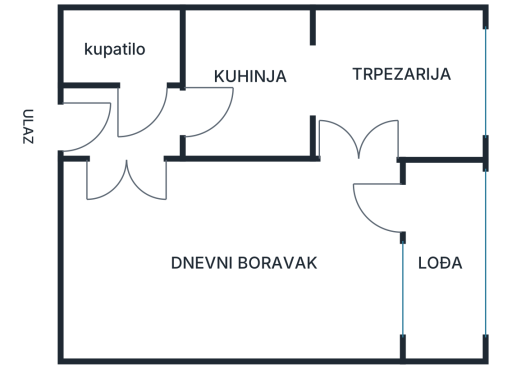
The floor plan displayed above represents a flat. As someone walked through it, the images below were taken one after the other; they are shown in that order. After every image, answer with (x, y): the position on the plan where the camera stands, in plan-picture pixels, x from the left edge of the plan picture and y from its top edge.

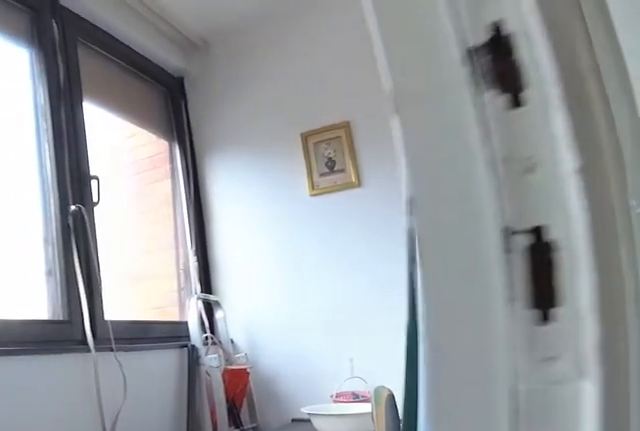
(418, 206)
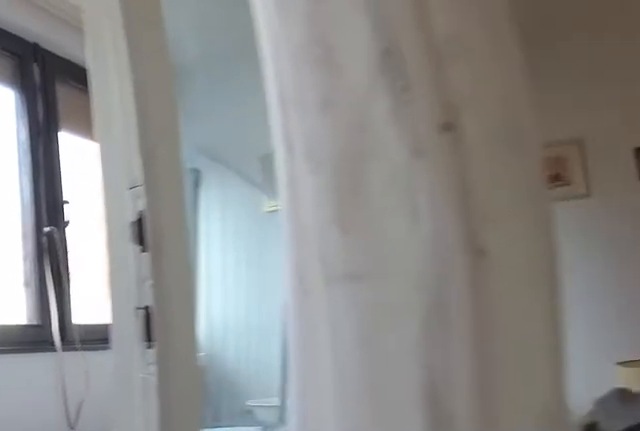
(389, 203)
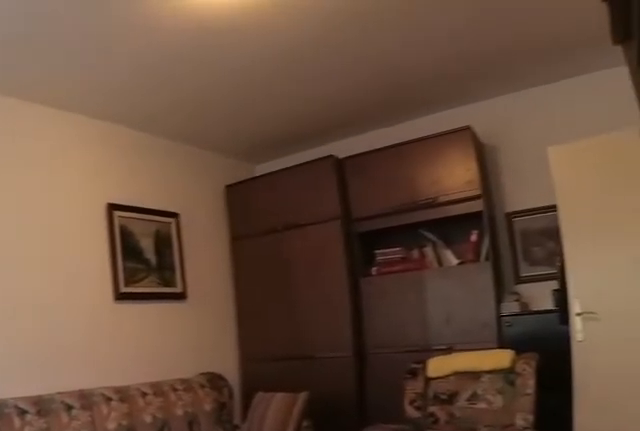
(394, 186)
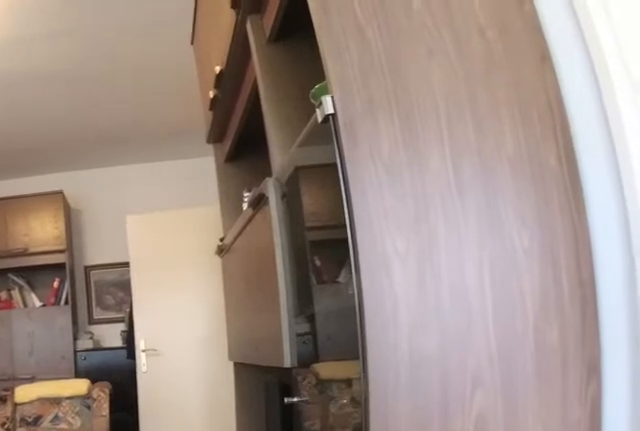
(393, 194)
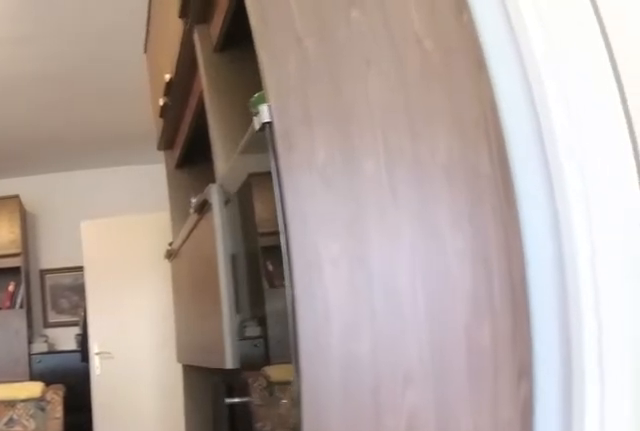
(391, 192)
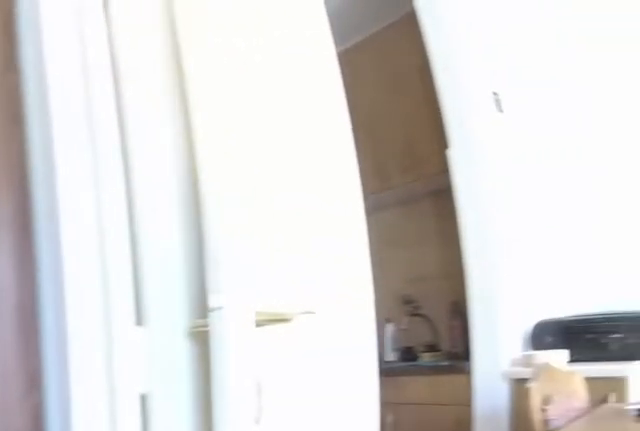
(385, 186)
